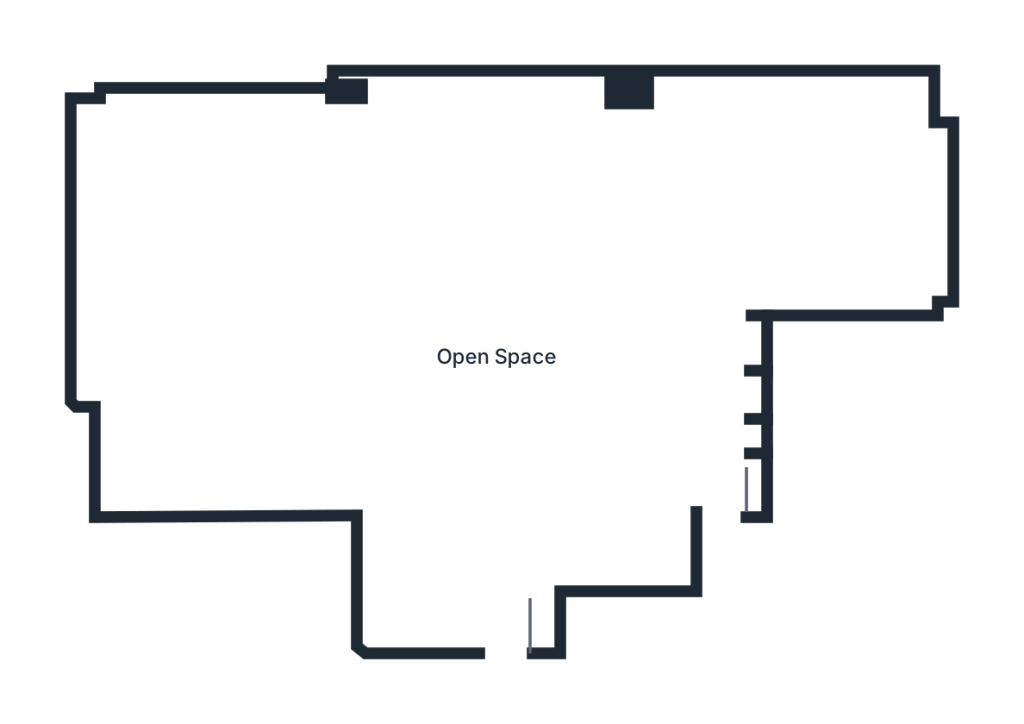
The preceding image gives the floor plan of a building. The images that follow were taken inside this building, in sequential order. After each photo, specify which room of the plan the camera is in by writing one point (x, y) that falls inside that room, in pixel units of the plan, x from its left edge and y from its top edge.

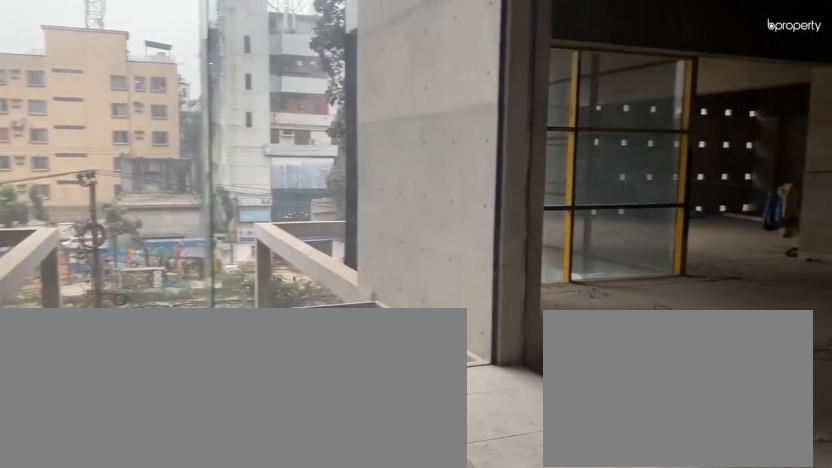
(511, 615)
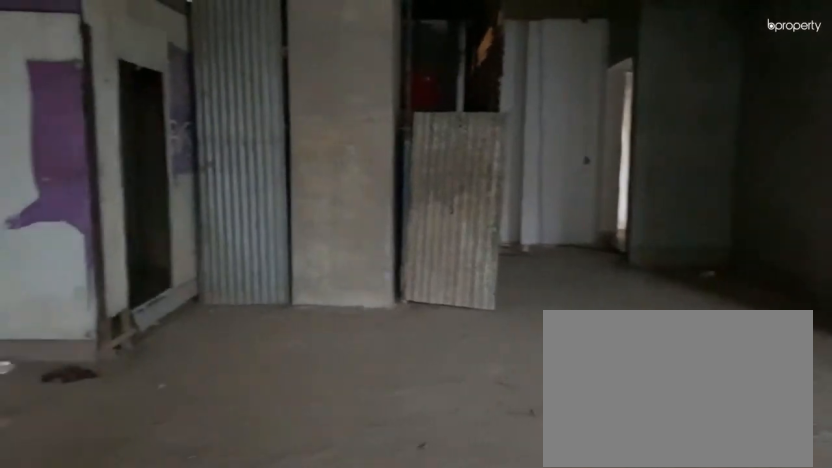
(510, 384)
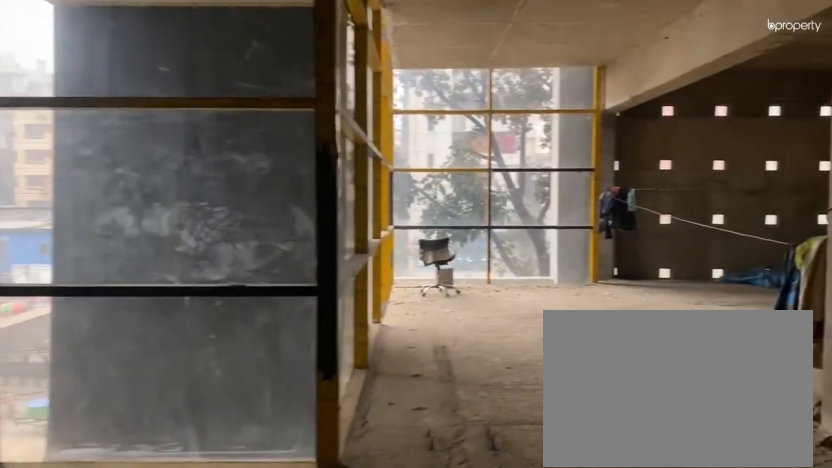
(472, 416)
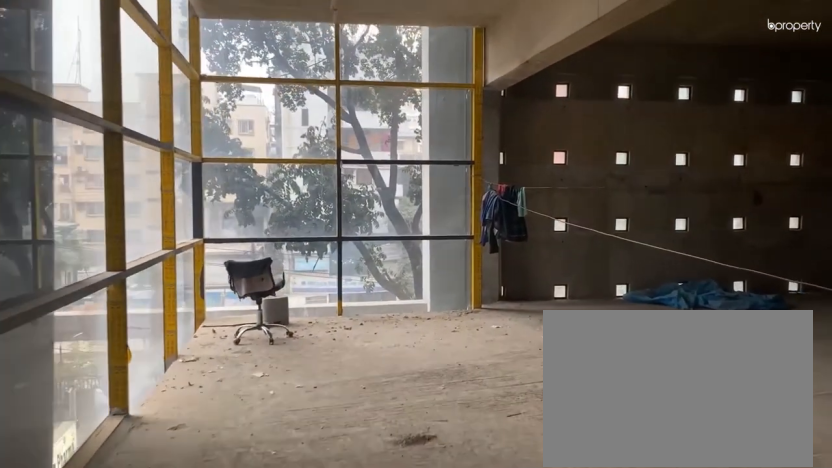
(296, 464)
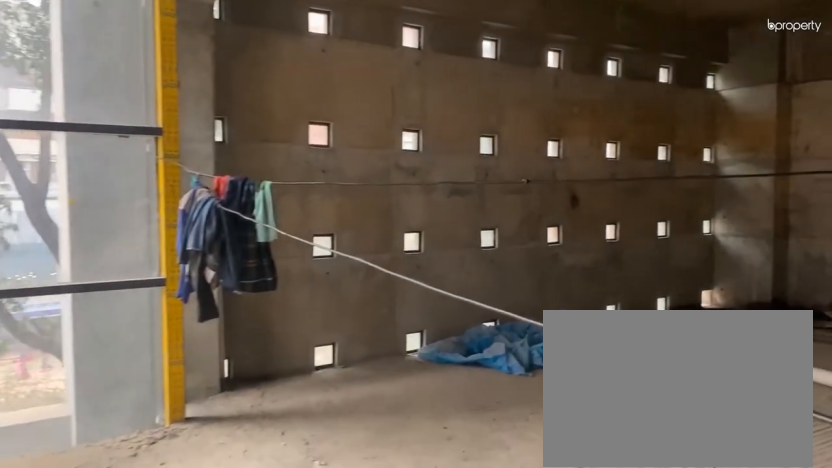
(156, 260)
